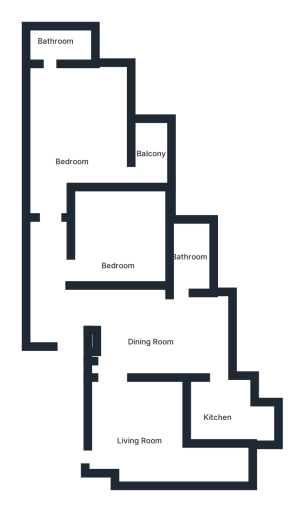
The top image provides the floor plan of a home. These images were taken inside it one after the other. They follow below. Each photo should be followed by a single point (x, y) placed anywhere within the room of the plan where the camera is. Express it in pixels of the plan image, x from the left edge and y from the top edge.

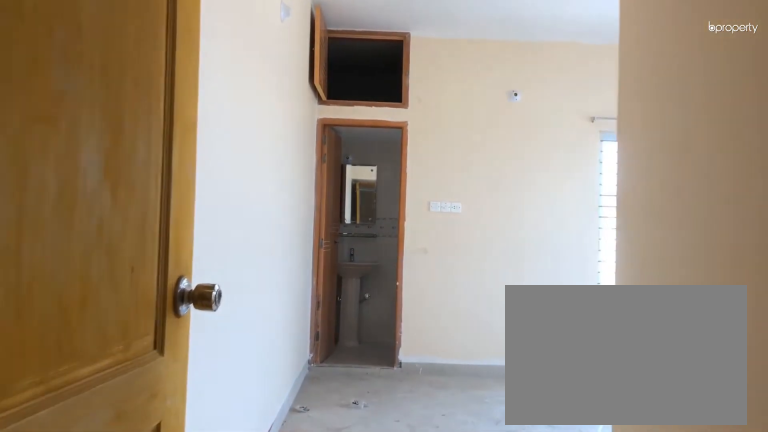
(74, 136)
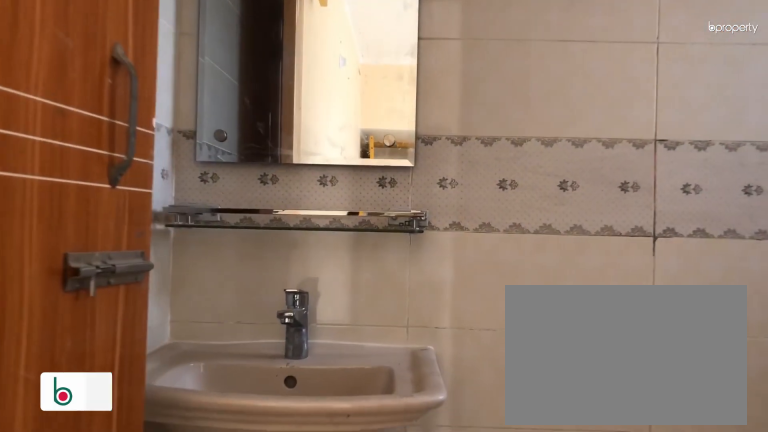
(71, 46)
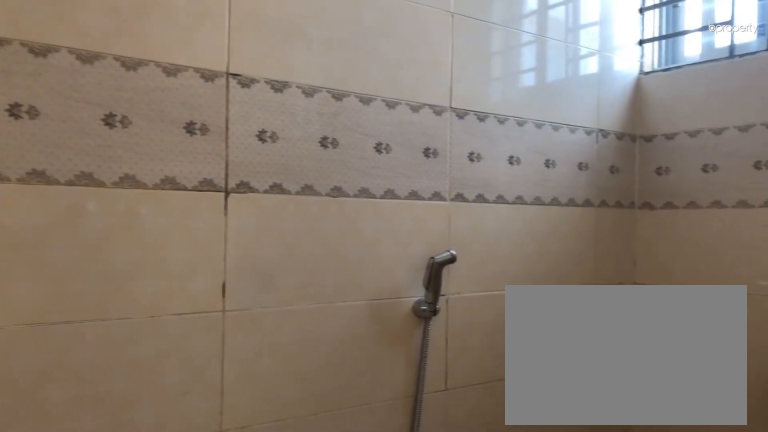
(71, 46)
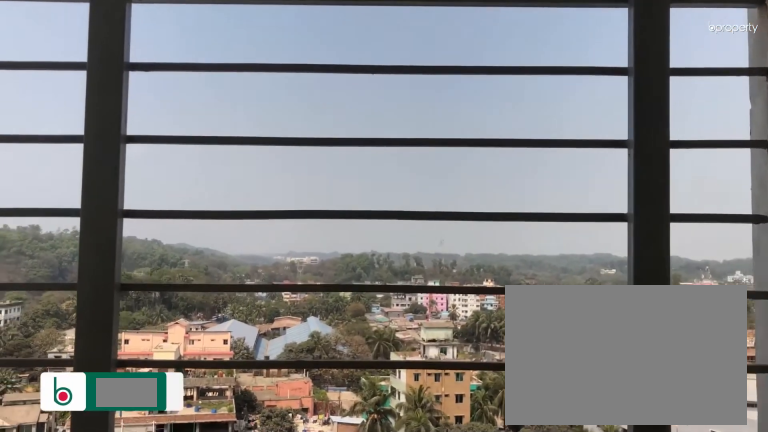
(151, 154)
